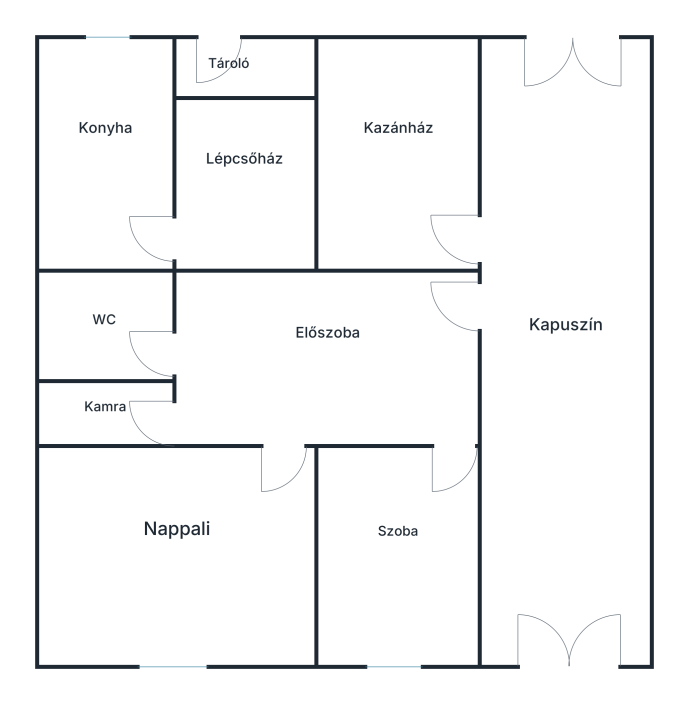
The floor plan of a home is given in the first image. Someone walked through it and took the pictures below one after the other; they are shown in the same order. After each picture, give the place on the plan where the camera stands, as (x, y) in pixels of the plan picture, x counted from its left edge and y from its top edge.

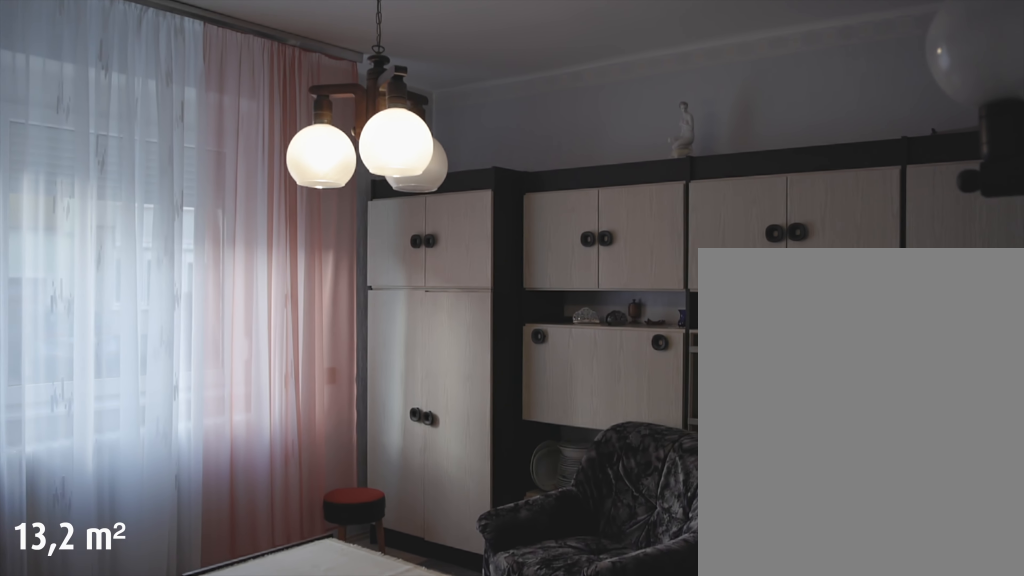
(283, 485)
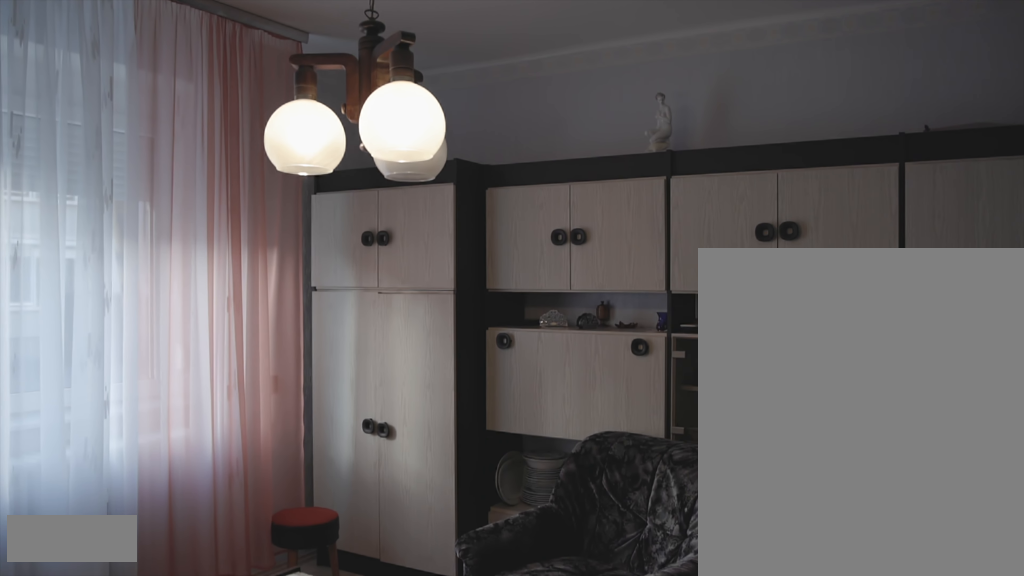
(283, 523)
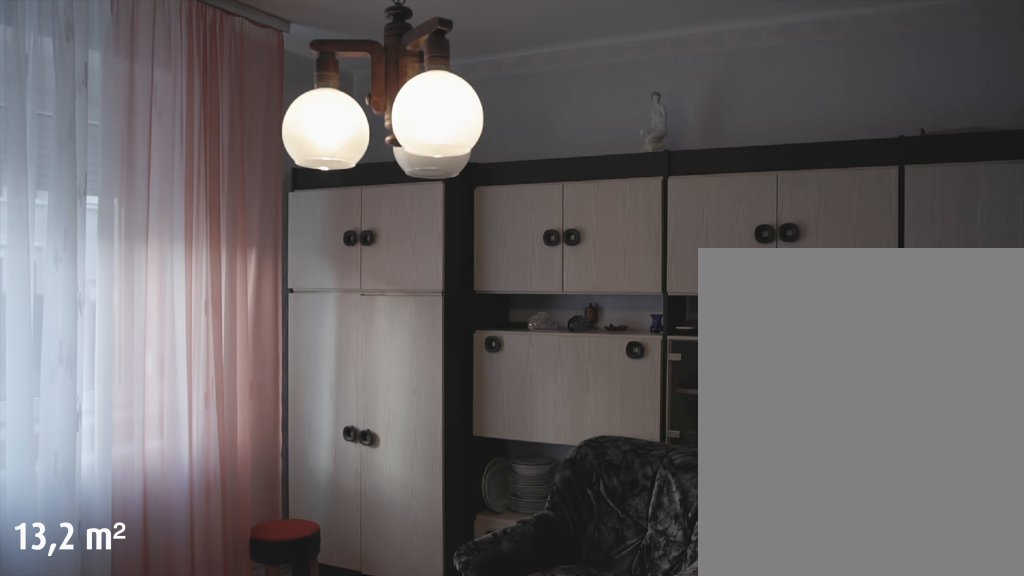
(283, 540)
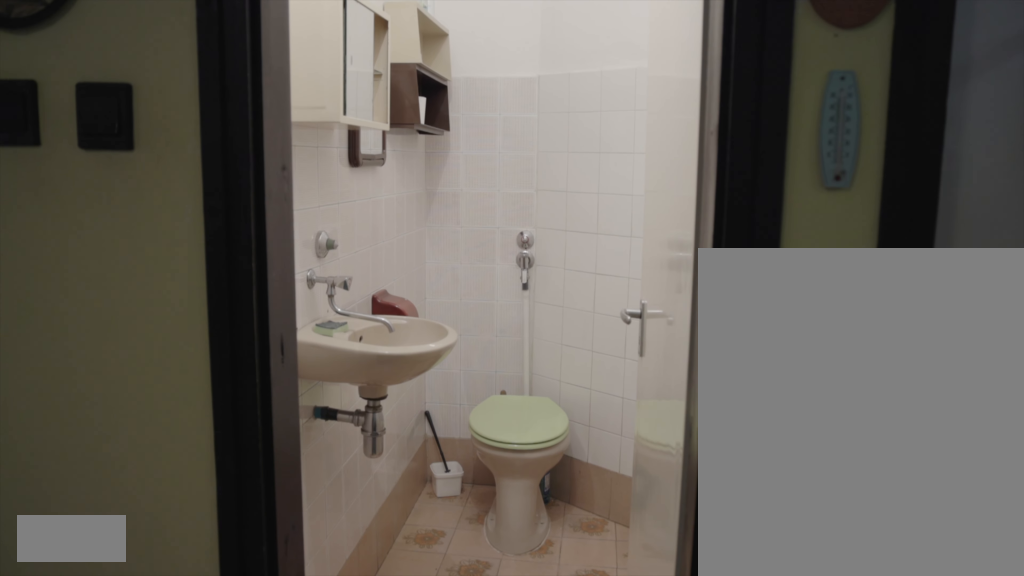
(183, 357)
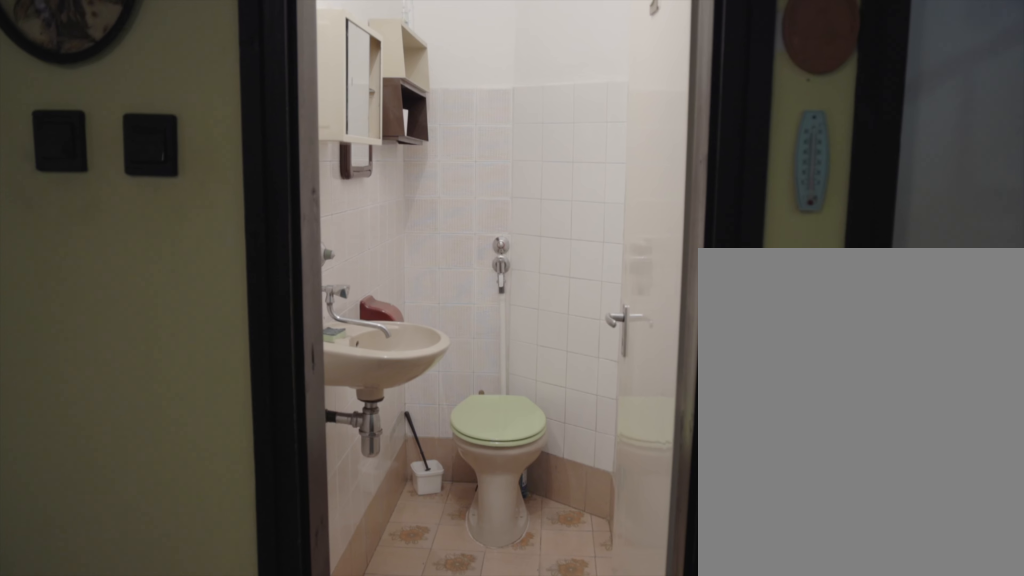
(196, 357)
